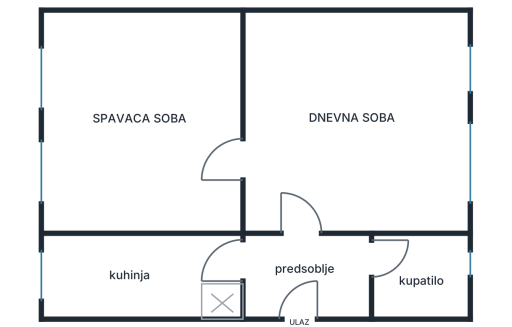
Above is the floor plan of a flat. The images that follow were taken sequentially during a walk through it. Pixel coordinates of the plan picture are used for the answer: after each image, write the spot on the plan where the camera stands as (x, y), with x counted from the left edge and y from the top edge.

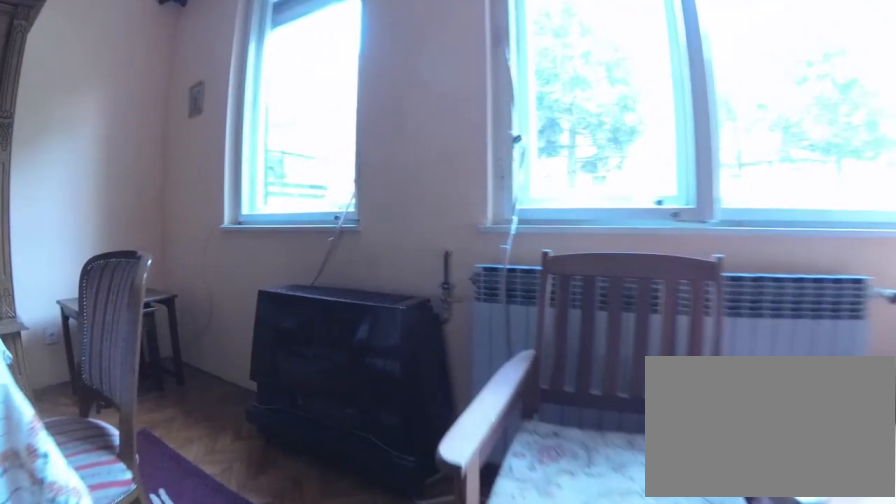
(376, 183)
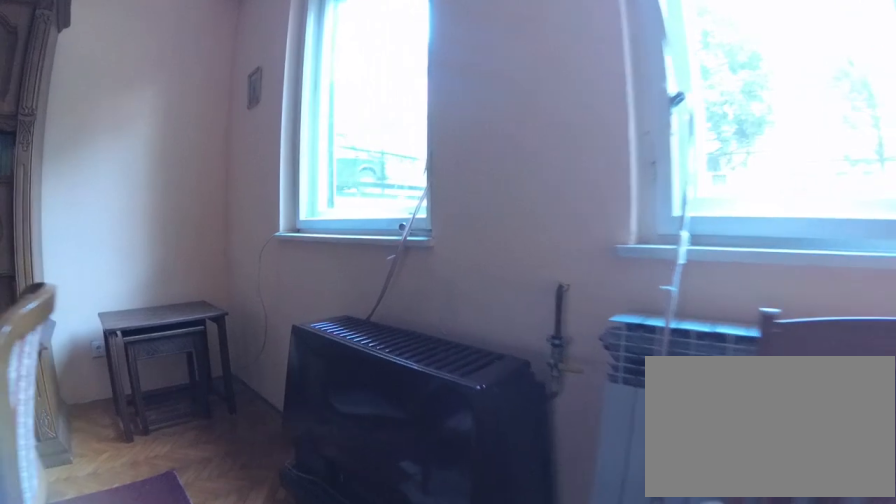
(402, 175)
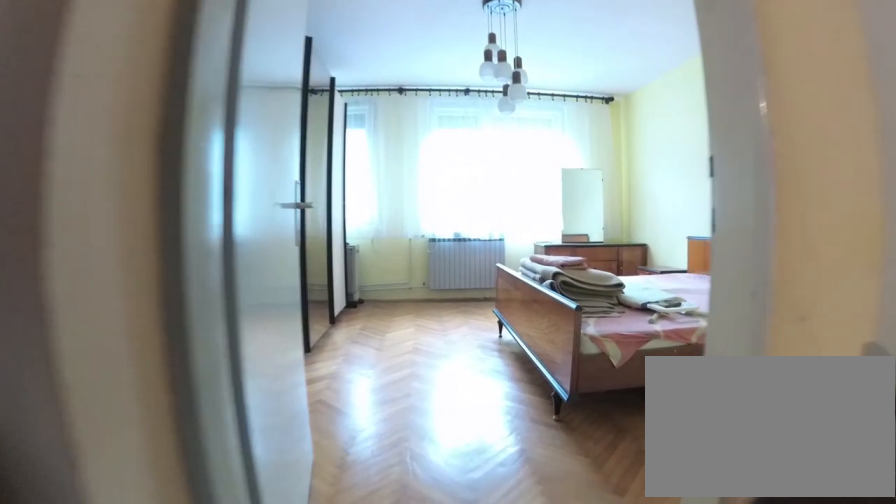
(291, 169)
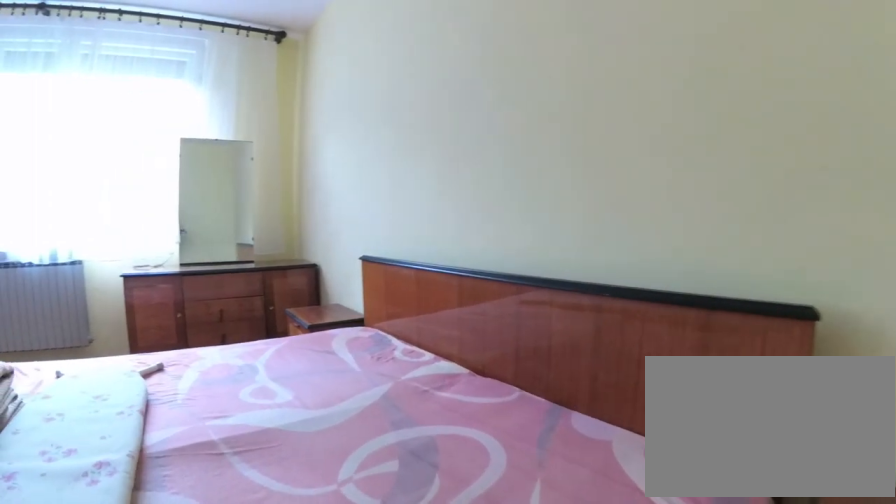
(211, 80)
